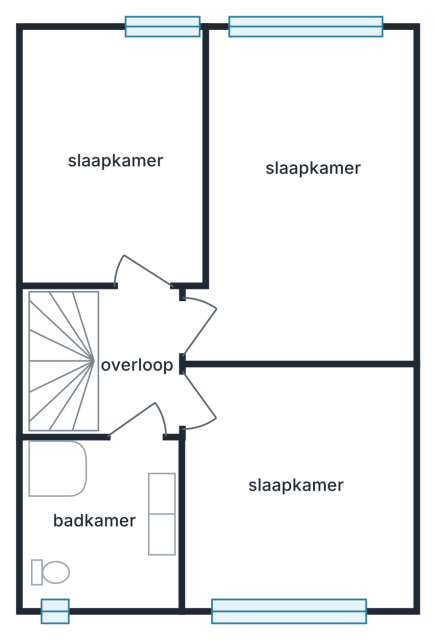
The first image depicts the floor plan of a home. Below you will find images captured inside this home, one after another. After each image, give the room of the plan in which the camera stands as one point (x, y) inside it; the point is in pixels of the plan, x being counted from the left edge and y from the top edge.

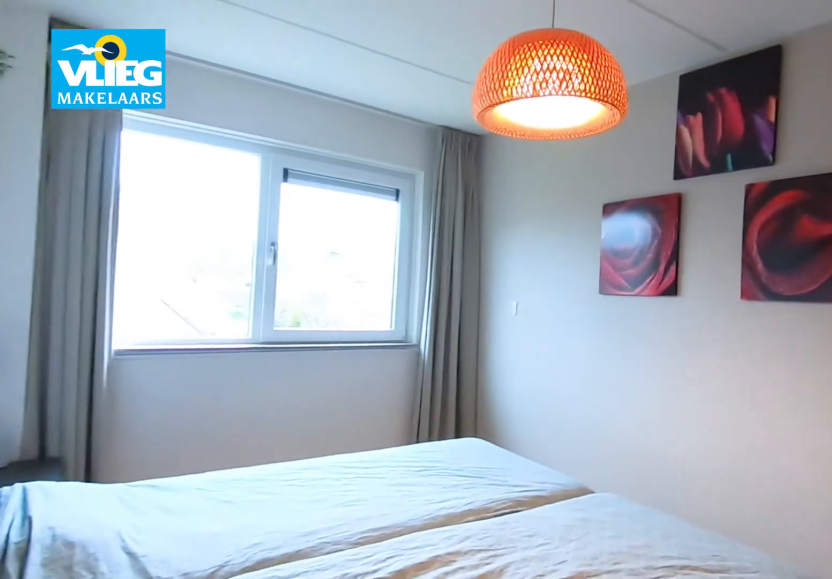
(303, 147)
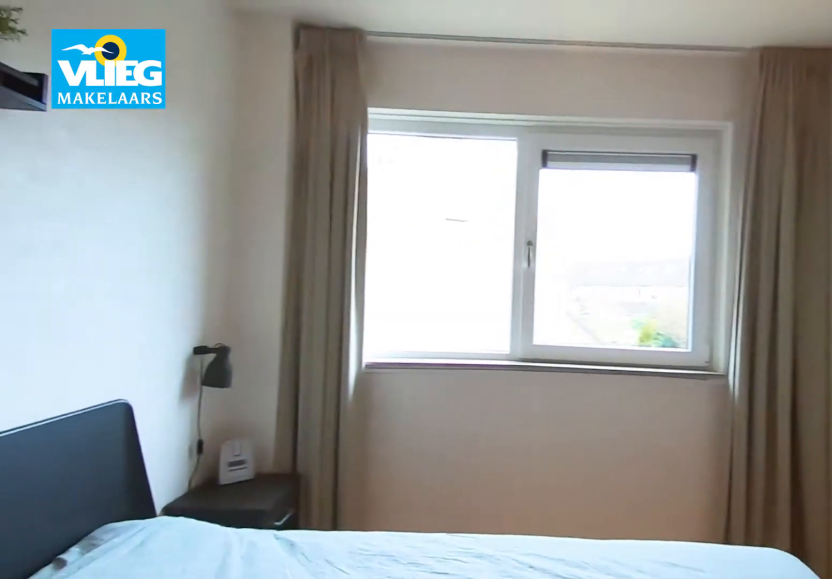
(303, 147)
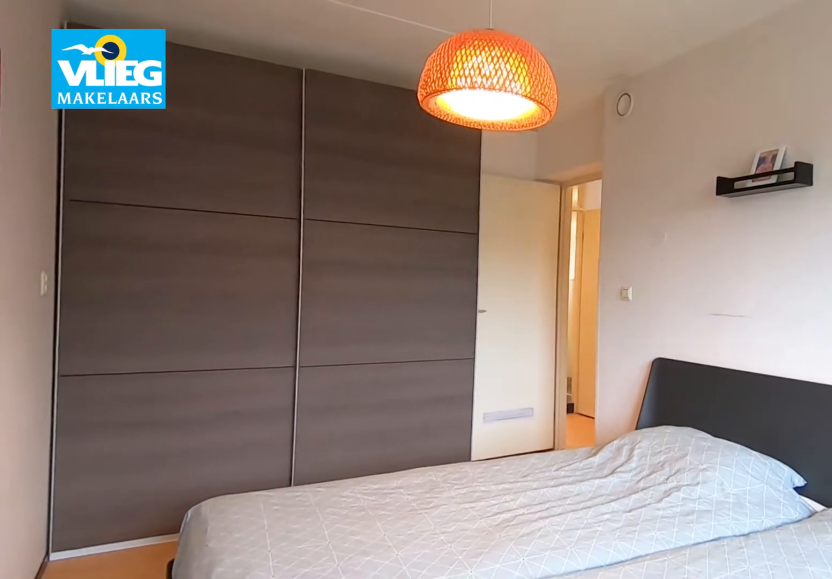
(303, 147)
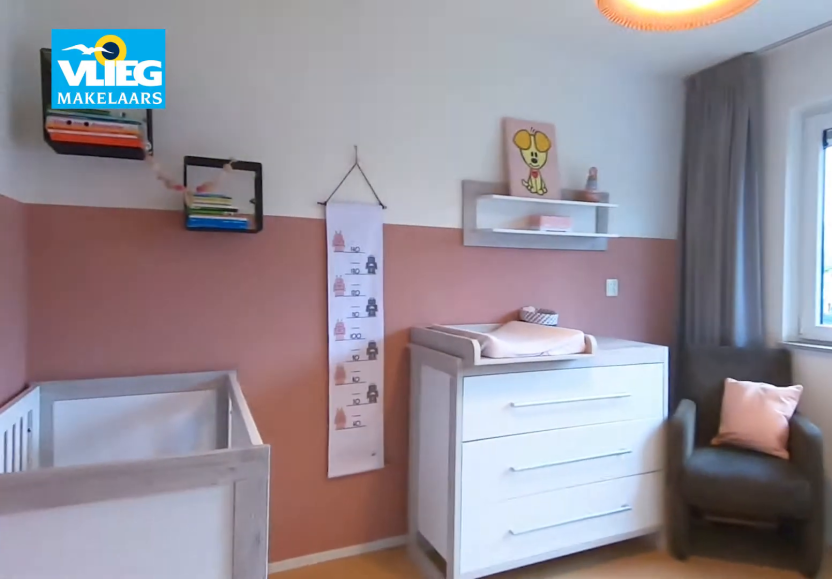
(295, 484)
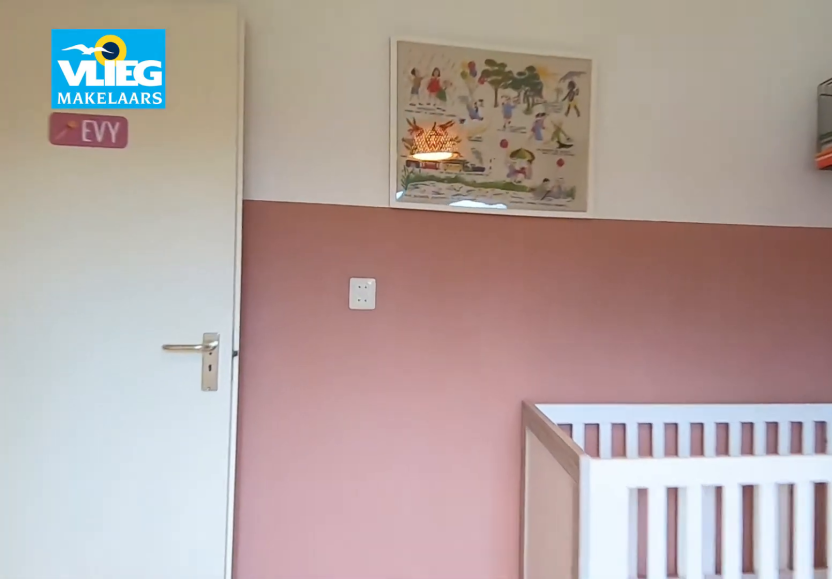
(295, 484)
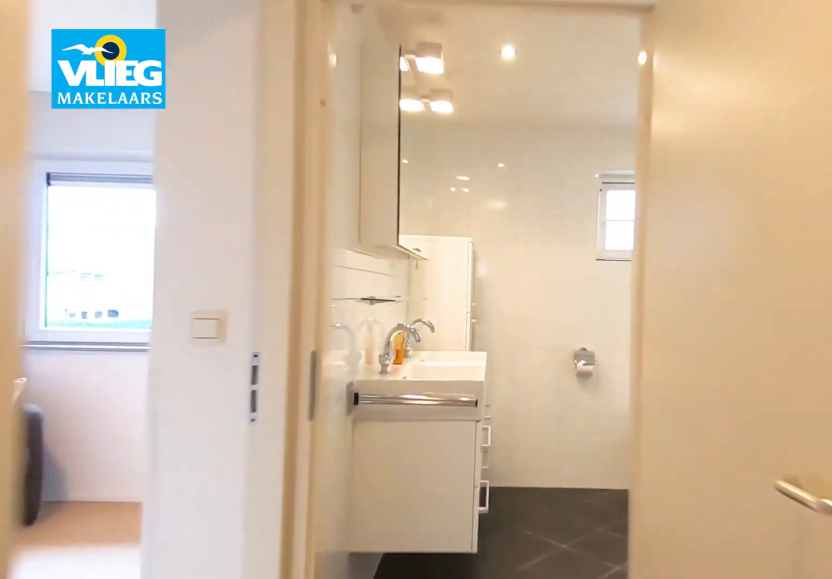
(136, 367)
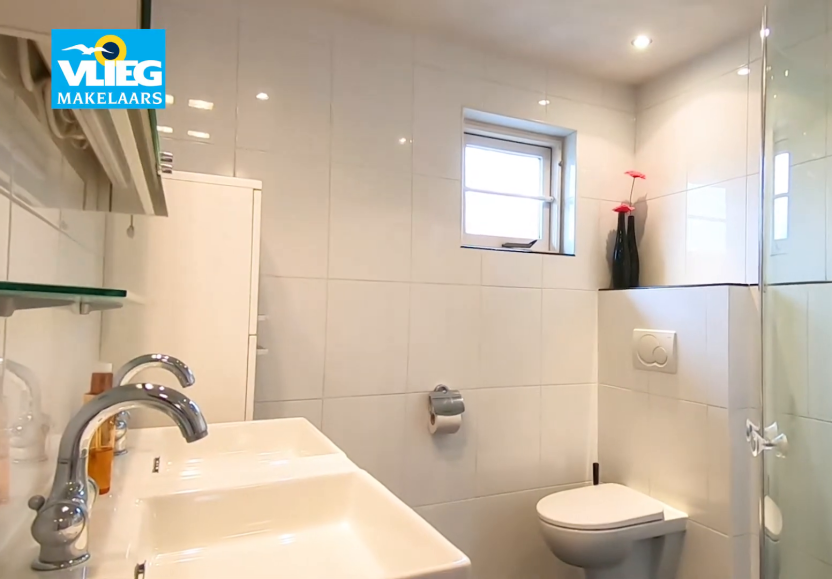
(104, 518)
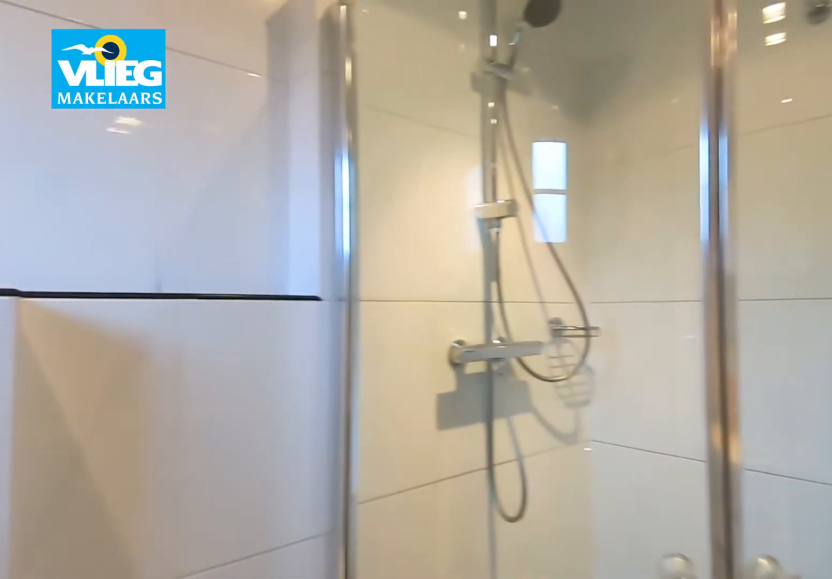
(104, 518)
